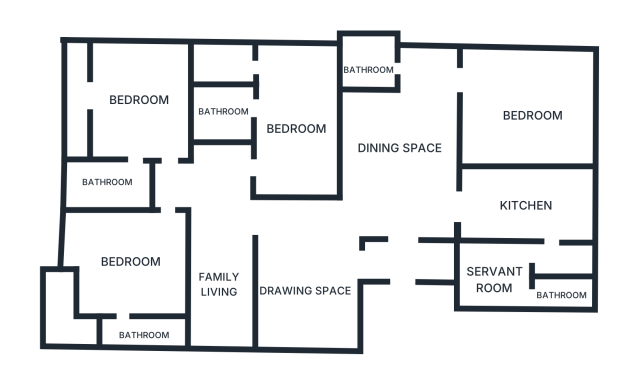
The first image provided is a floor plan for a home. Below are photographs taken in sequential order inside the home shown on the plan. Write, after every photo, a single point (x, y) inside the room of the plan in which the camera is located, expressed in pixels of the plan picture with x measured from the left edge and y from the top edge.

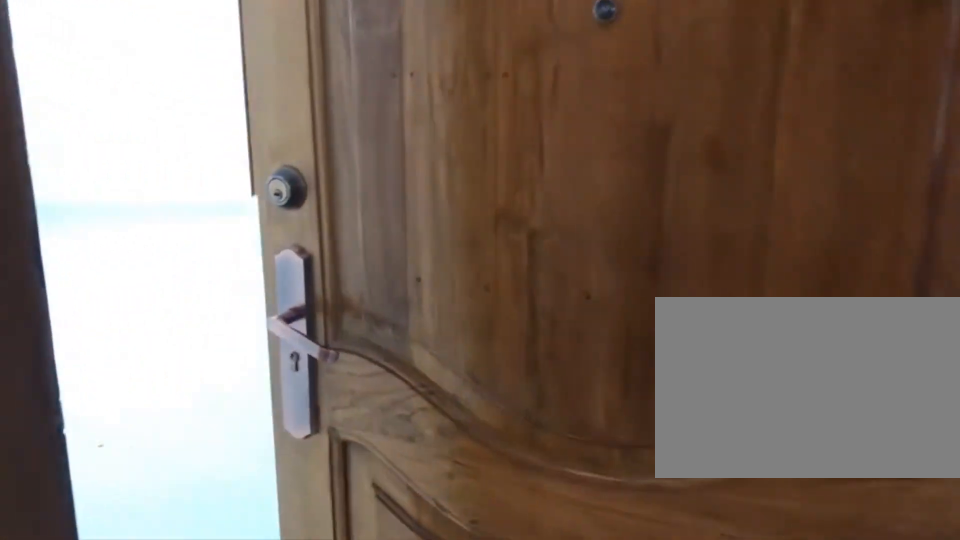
(400, 280)
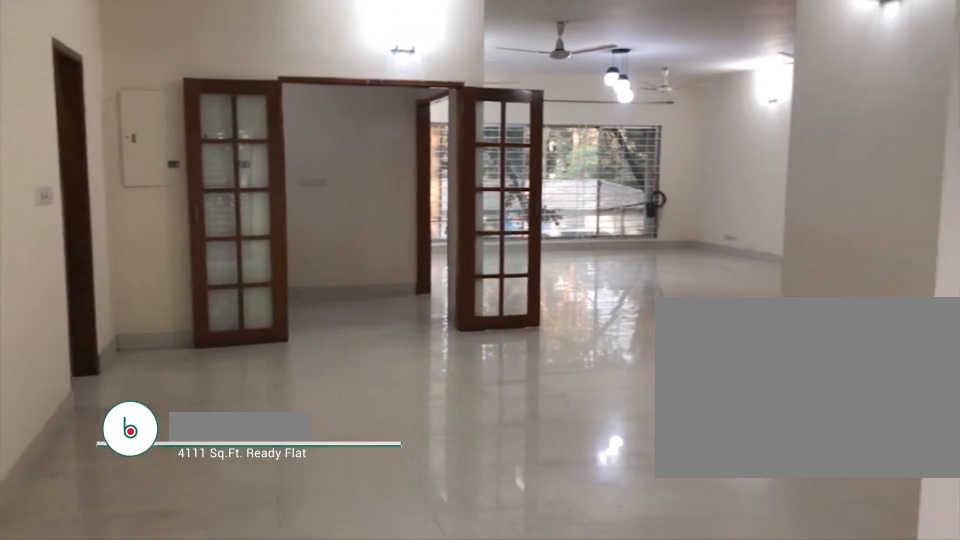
(398, 220)
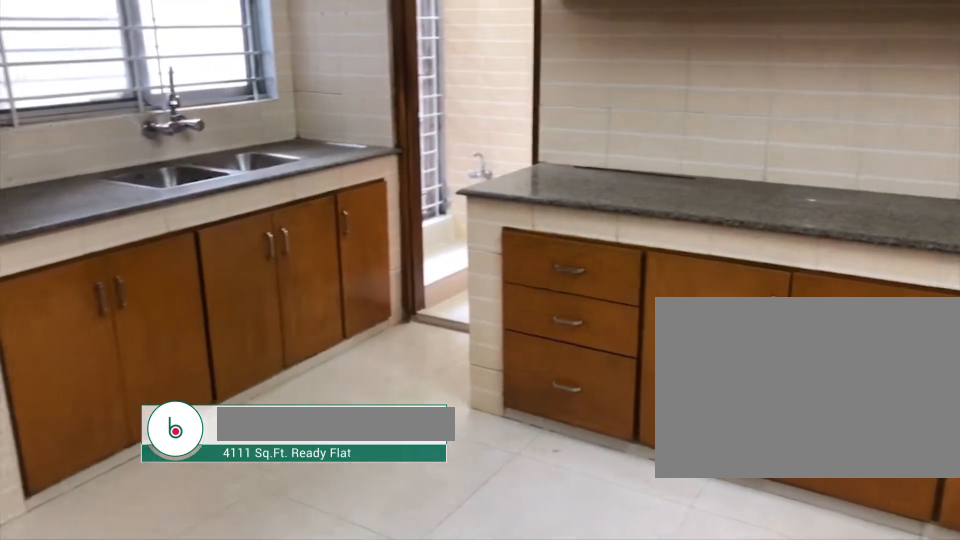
(517, 202)
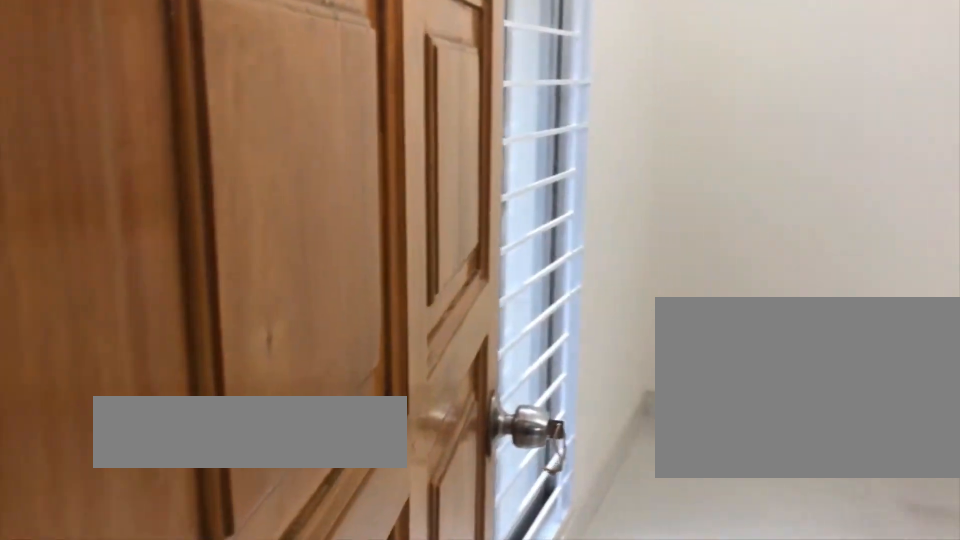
(486, 76)
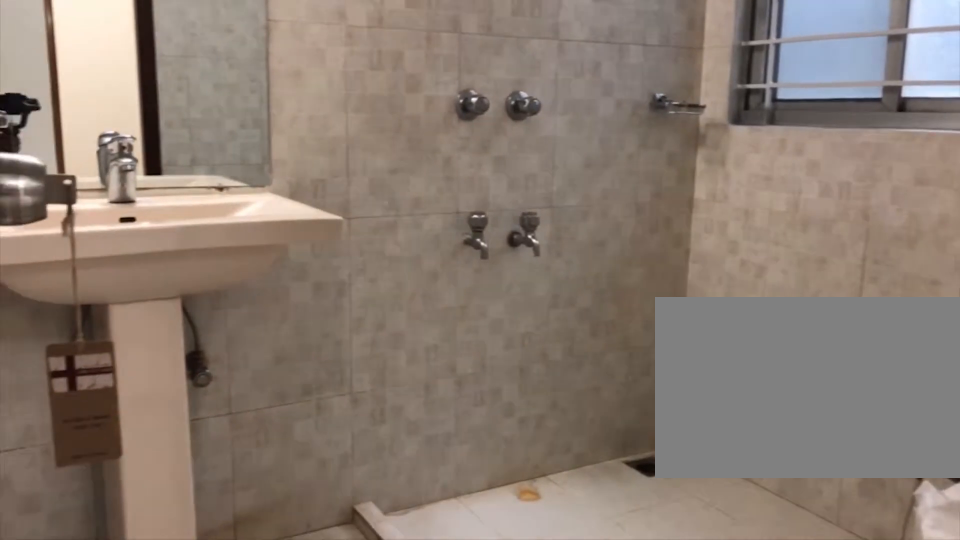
(375, 60)
